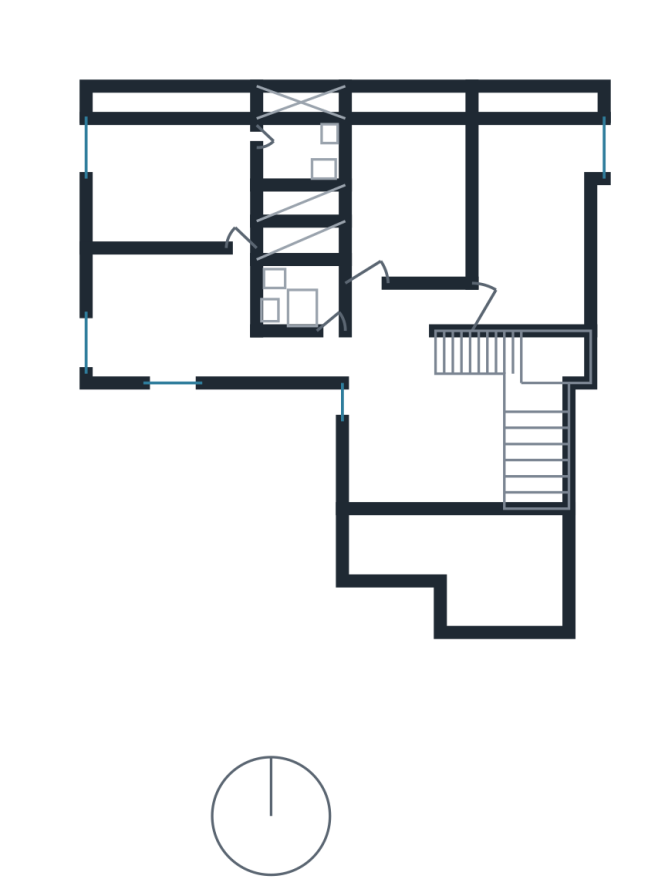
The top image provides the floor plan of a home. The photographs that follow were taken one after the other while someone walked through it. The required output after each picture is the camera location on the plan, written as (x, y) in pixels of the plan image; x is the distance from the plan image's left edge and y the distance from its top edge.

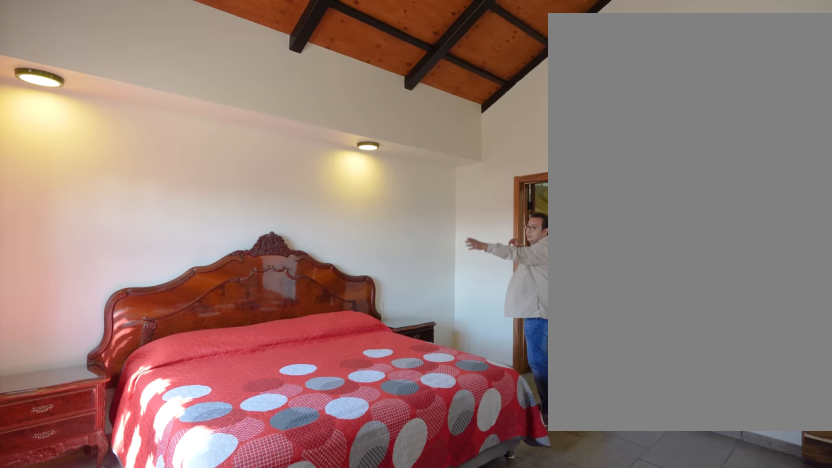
(176, 221)
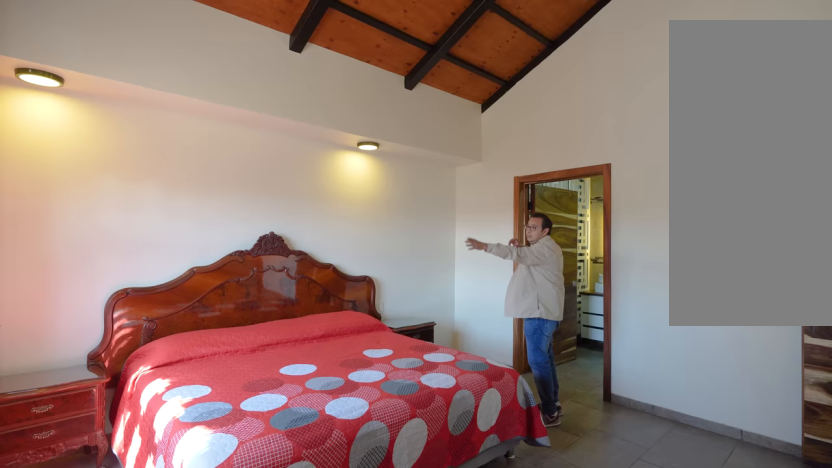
(176, 220)
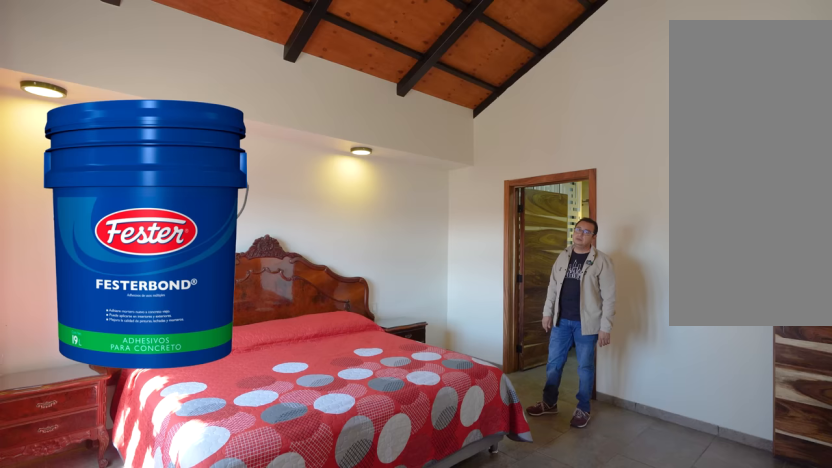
(176, 220)
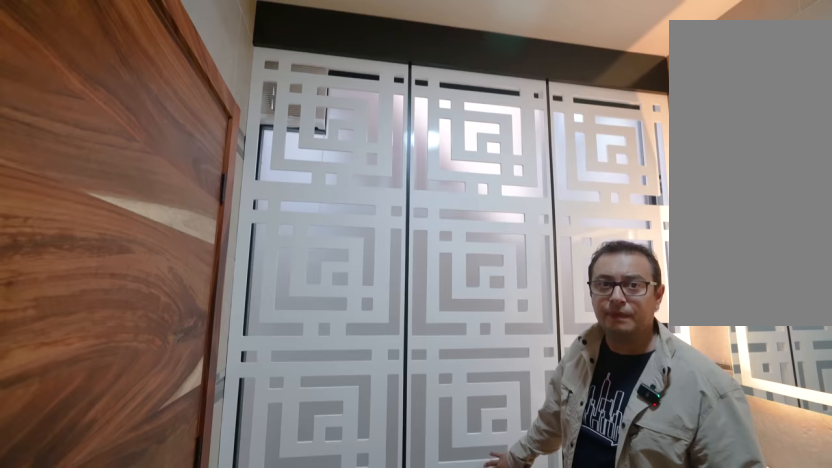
(301, 146)
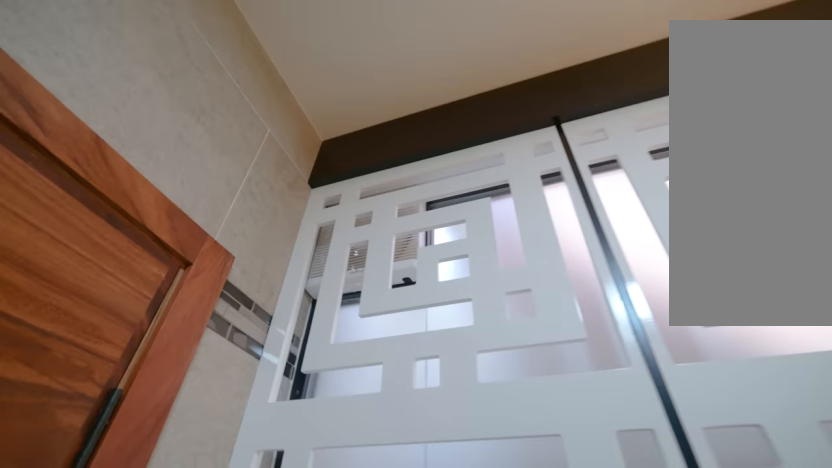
(302, 147)
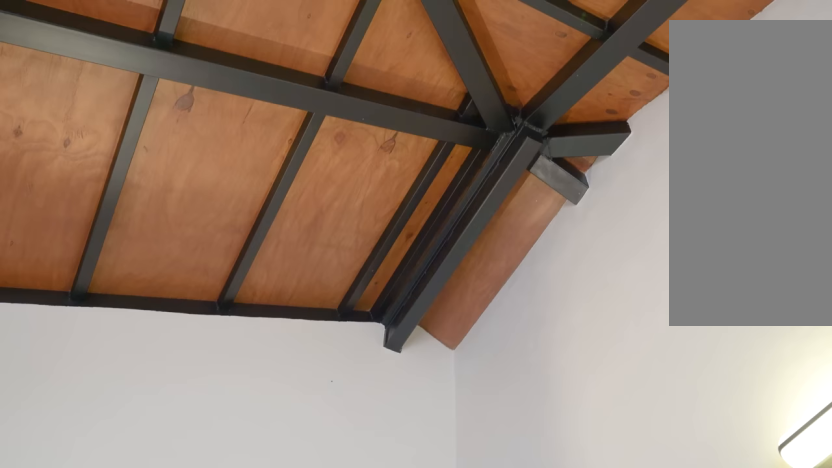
(225, 166)
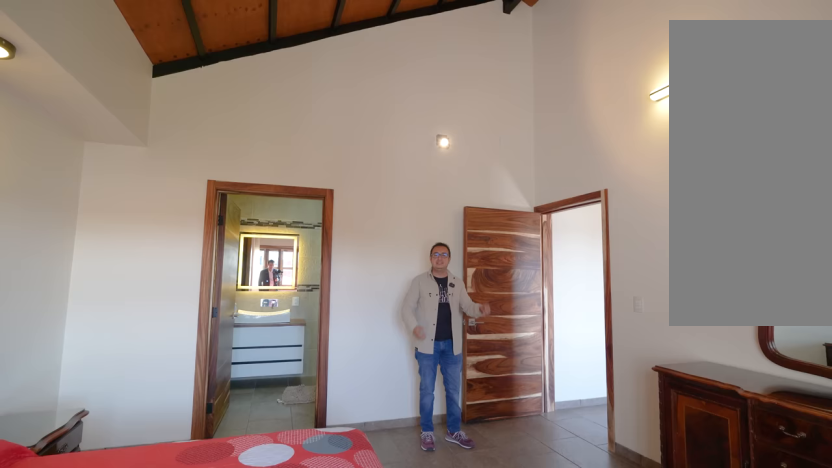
(116, 205)
